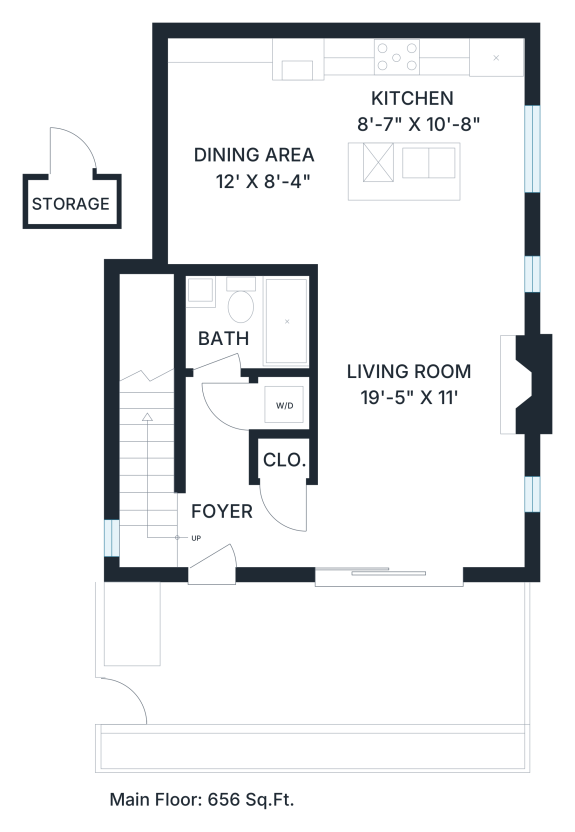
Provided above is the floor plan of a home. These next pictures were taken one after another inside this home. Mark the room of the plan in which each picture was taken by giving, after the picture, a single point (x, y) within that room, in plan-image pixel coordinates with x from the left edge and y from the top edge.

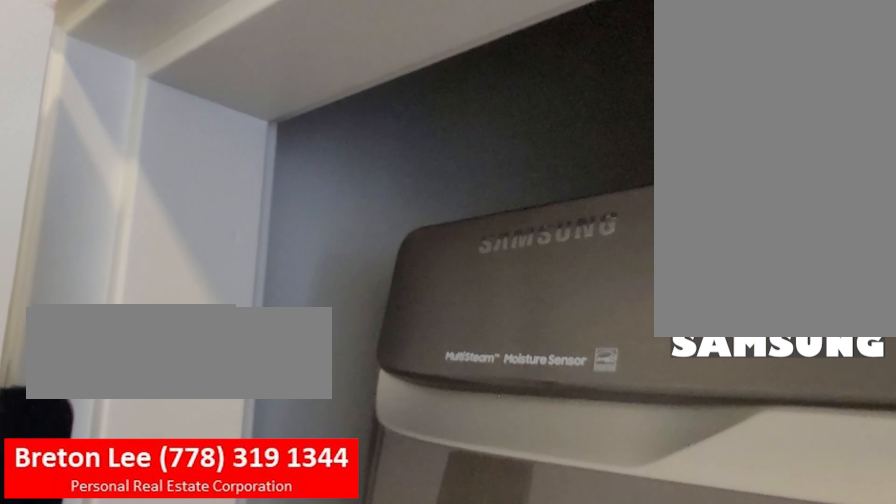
(286, 403)
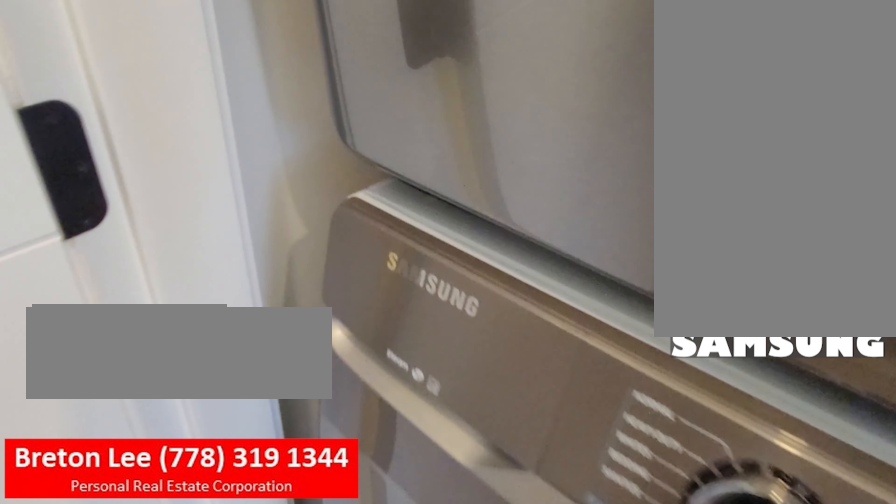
(286, 403)
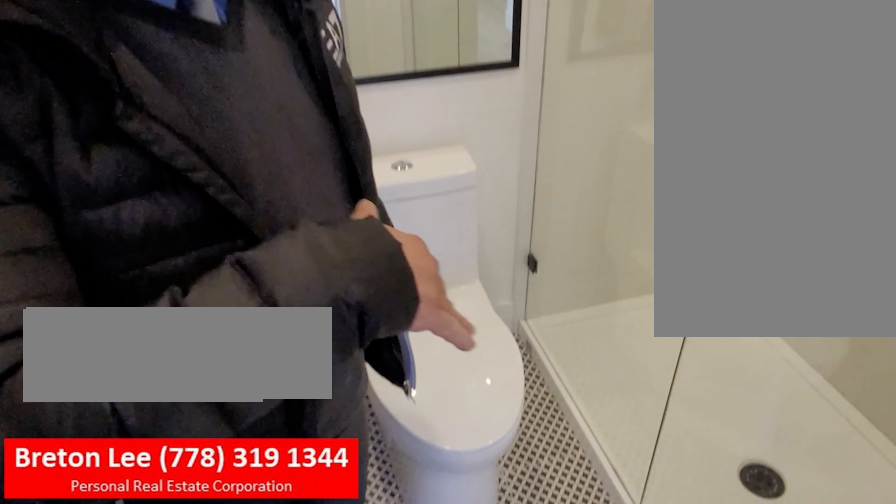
(225, 342)
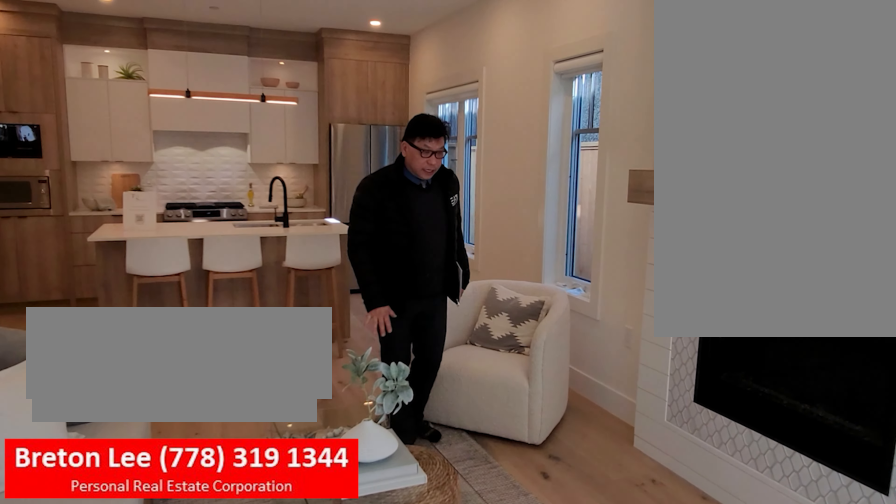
(405, 449)
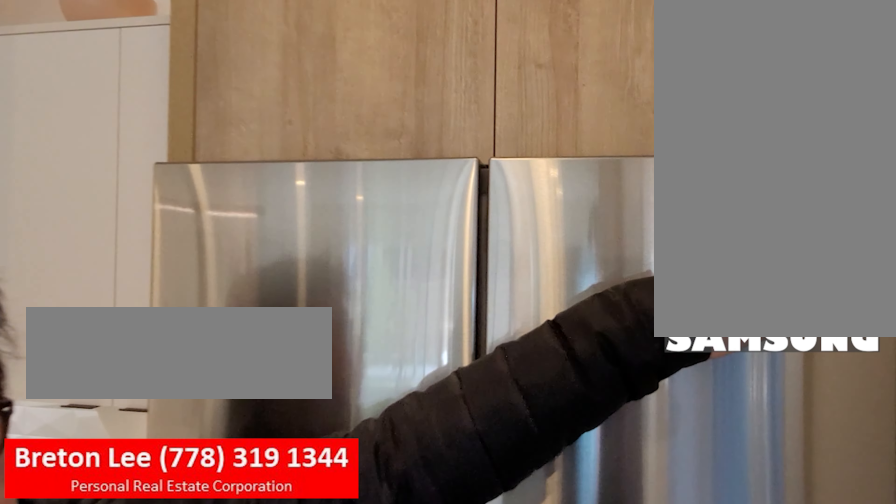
(491, 160)
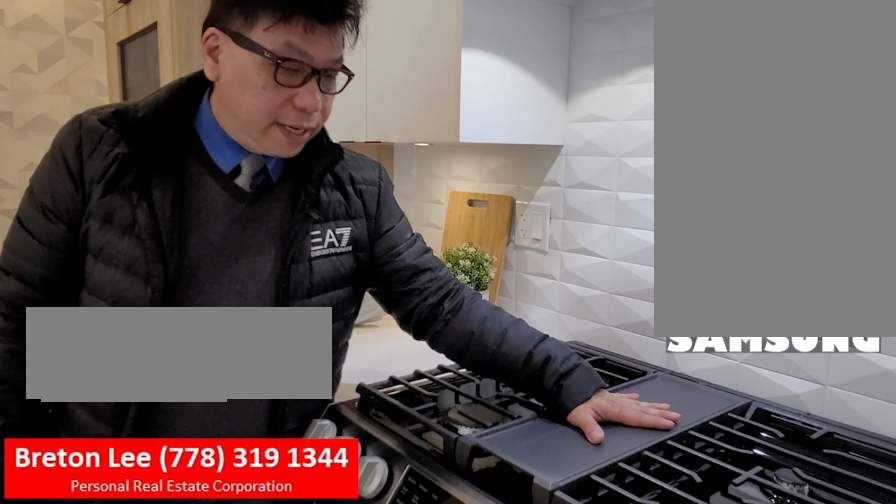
(491, 160)
